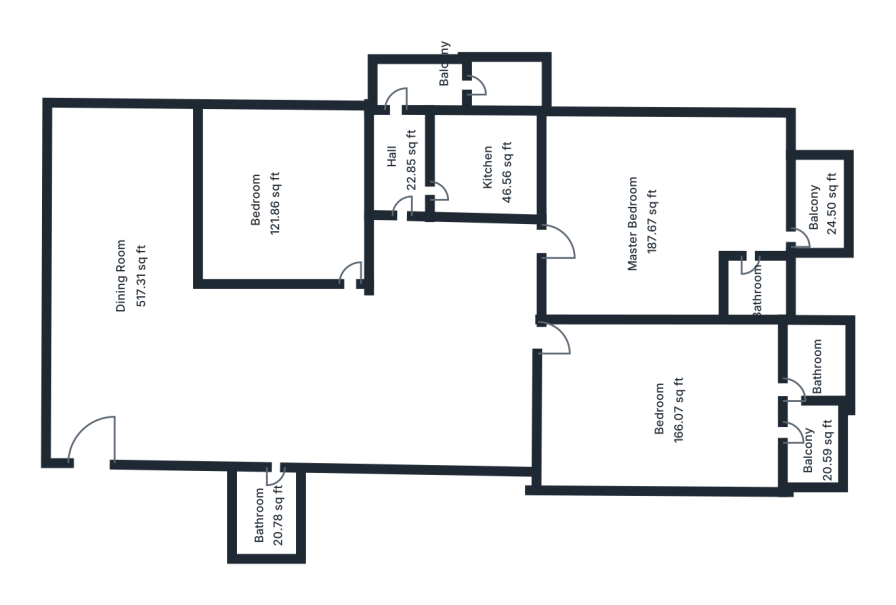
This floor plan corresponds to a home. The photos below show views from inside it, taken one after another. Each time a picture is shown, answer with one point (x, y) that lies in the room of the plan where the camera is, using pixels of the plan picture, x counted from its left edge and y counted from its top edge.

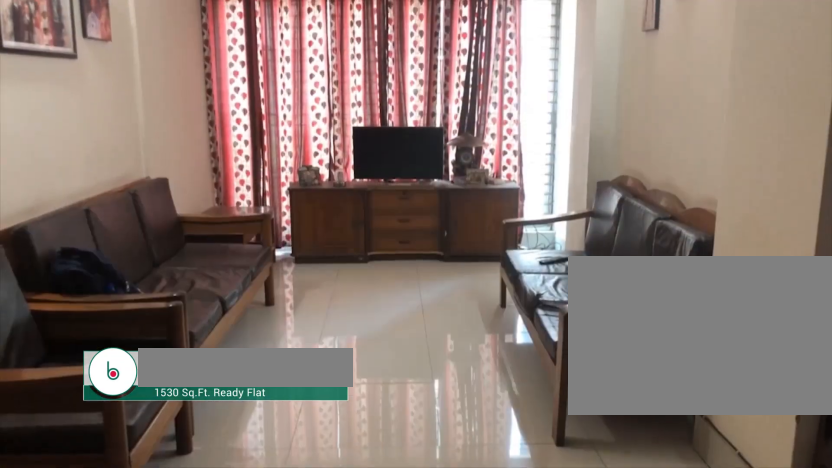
(142, 368)
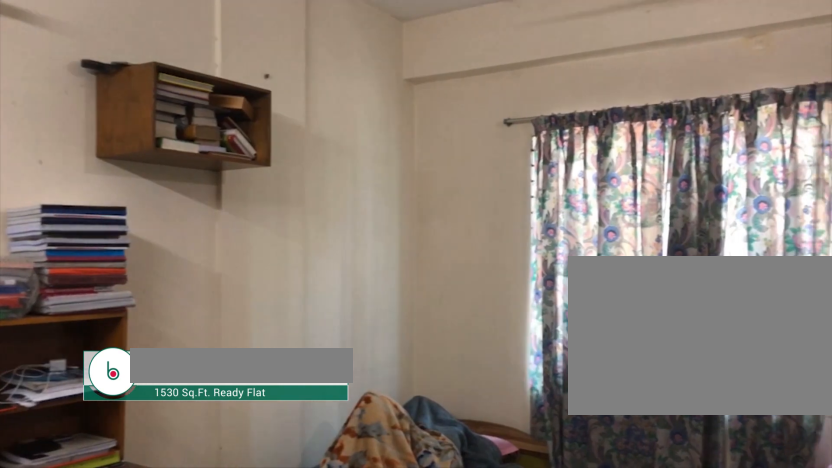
(290, 202)
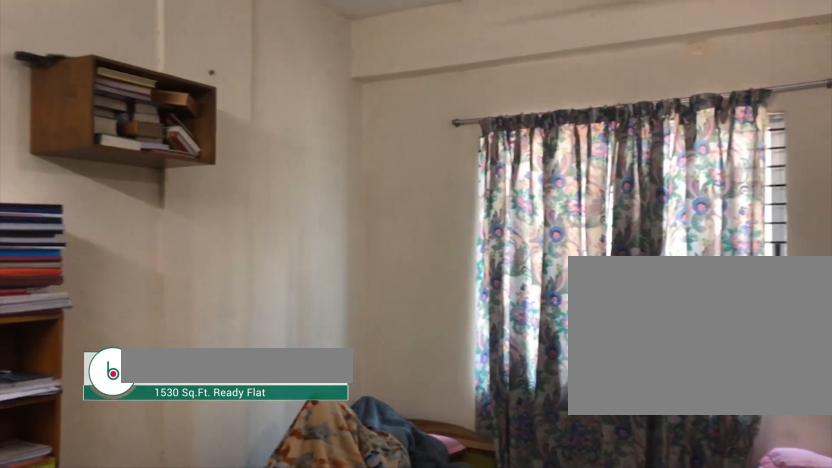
(290, 202)
